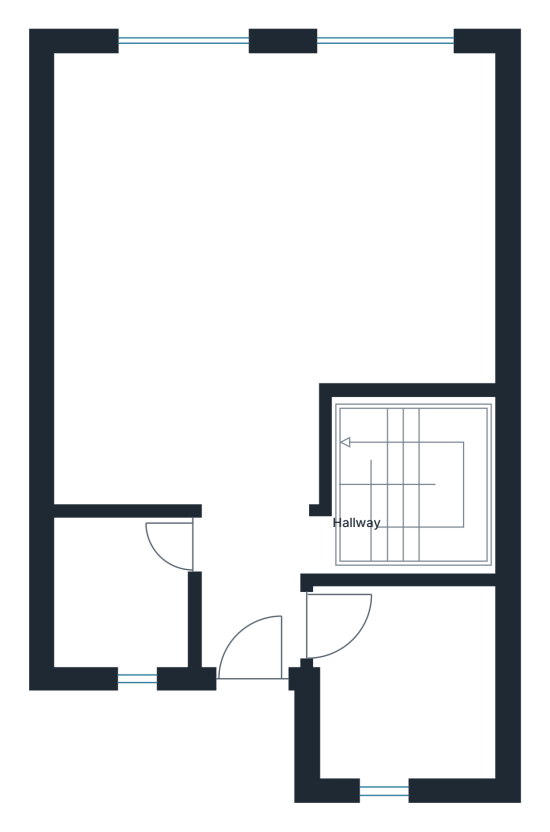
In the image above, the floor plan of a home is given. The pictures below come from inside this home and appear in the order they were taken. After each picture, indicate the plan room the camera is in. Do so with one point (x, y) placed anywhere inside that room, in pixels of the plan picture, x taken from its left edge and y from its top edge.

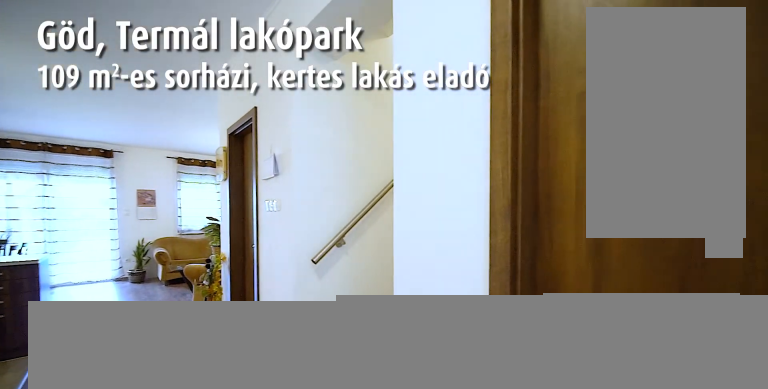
(256, 587)
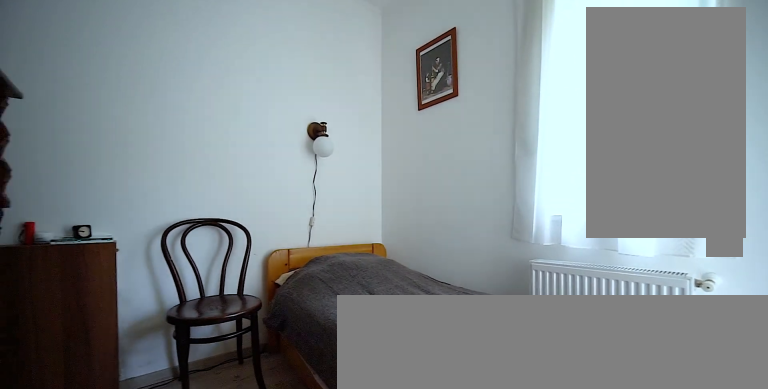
(410, 698)
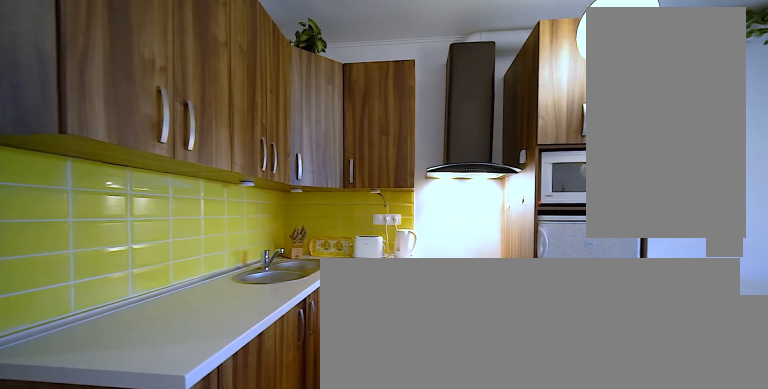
(277, 242)
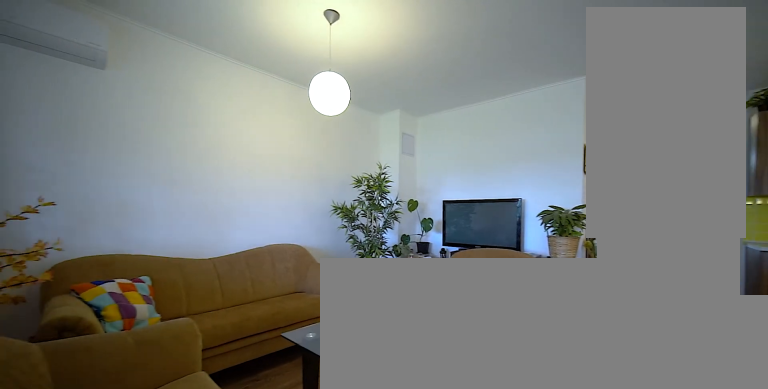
(278, 242)
